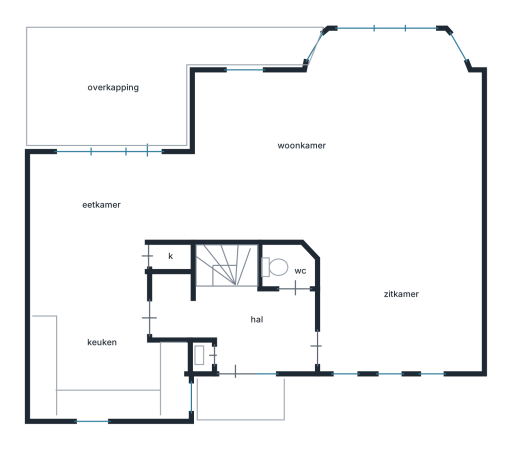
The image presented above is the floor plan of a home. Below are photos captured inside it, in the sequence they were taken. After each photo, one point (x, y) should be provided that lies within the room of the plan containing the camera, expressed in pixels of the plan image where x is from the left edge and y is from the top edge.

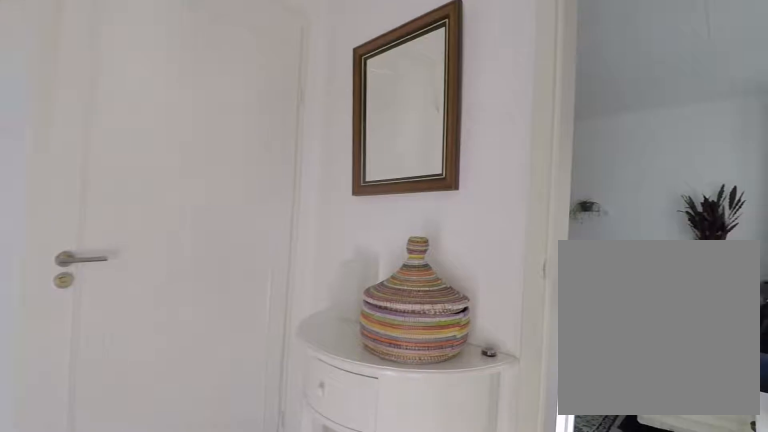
(238, 323)
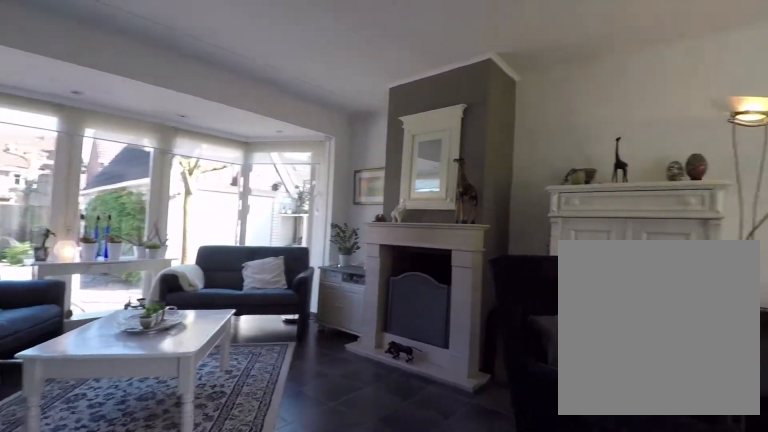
(340, 188)
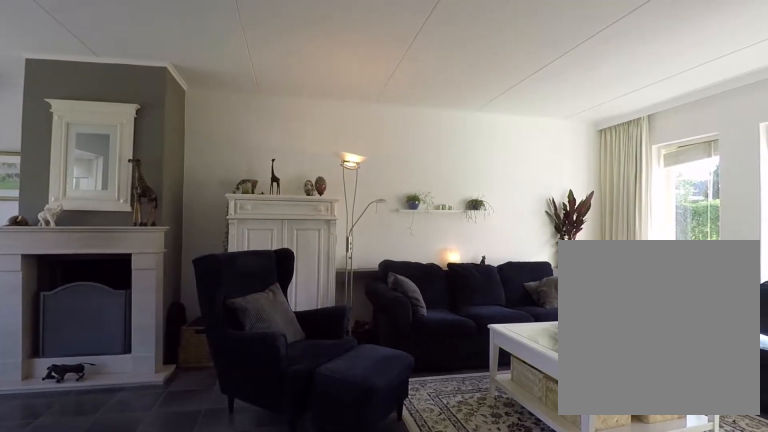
(340, 188)
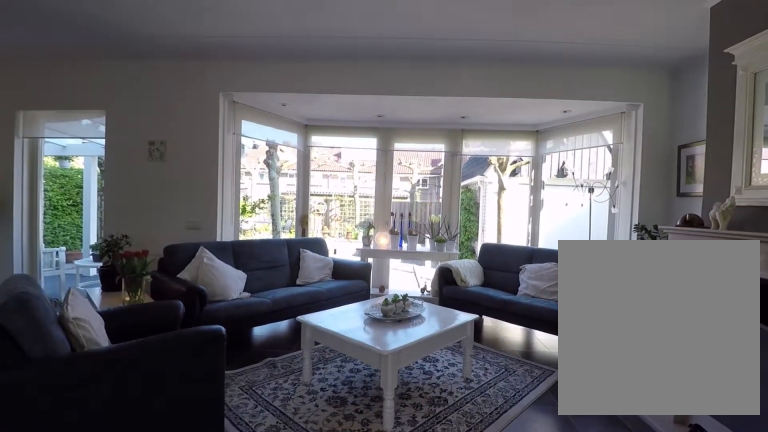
(340, 188)
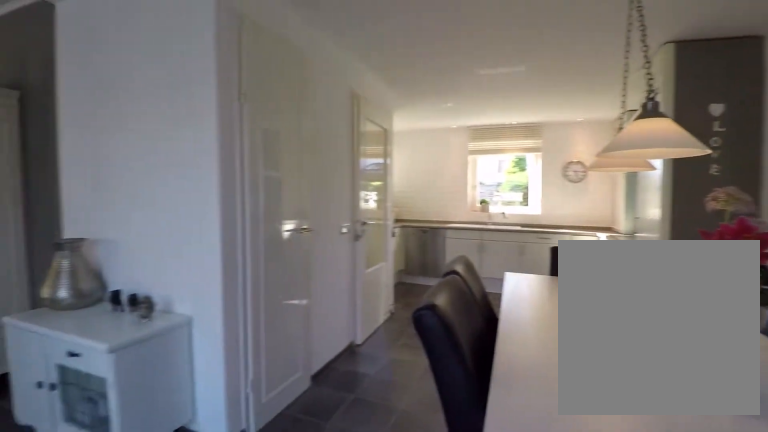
(110, 288)
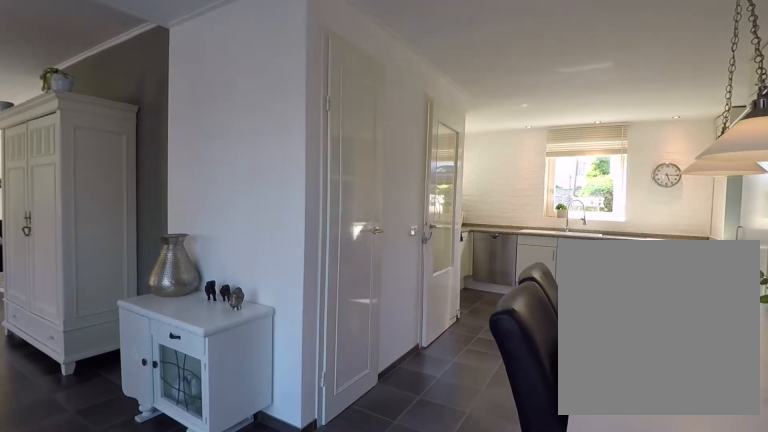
(110, 288)
